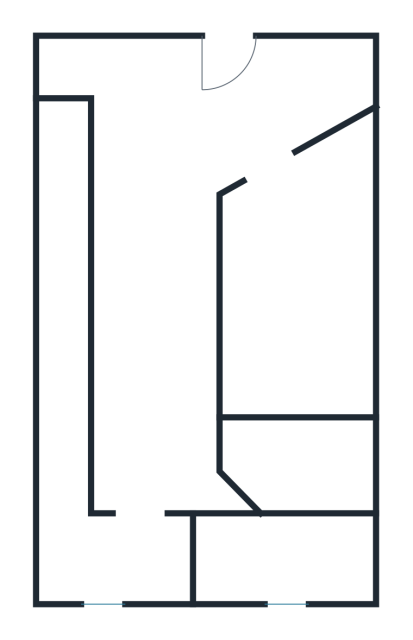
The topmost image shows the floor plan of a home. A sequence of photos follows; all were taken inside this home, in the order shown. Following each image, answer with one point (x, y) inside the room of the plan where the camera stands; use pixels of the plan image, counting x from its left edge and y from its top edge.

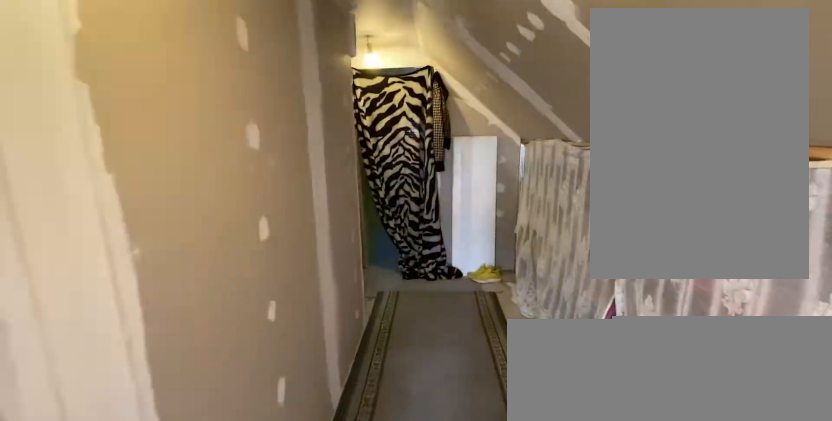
(155, 335)
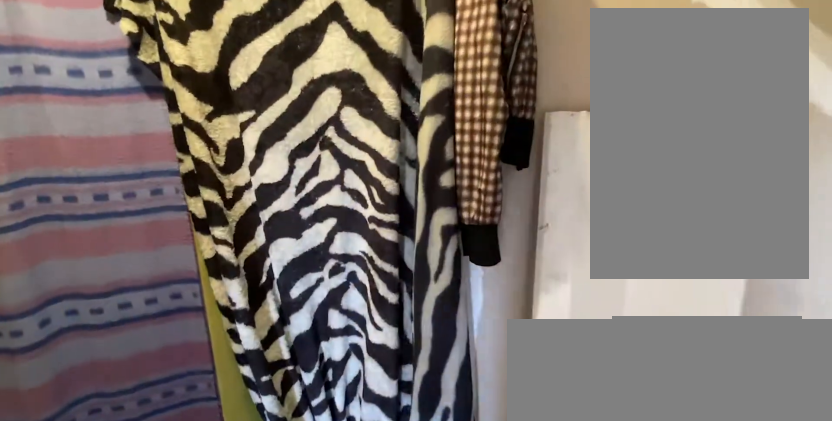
(155, 335)
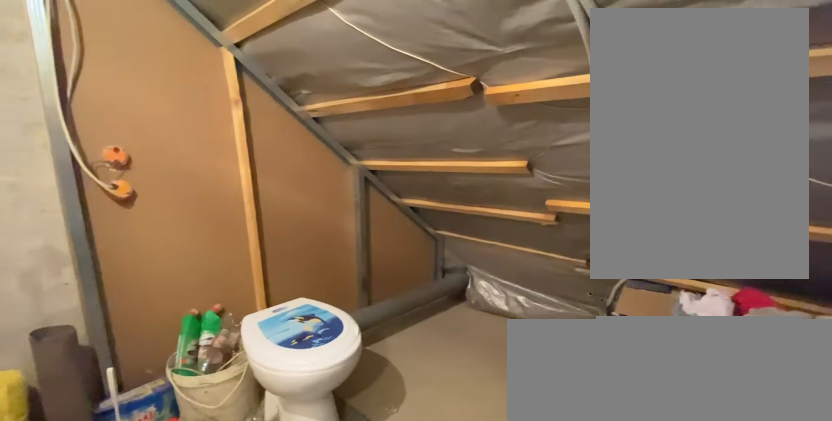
(300, 468)
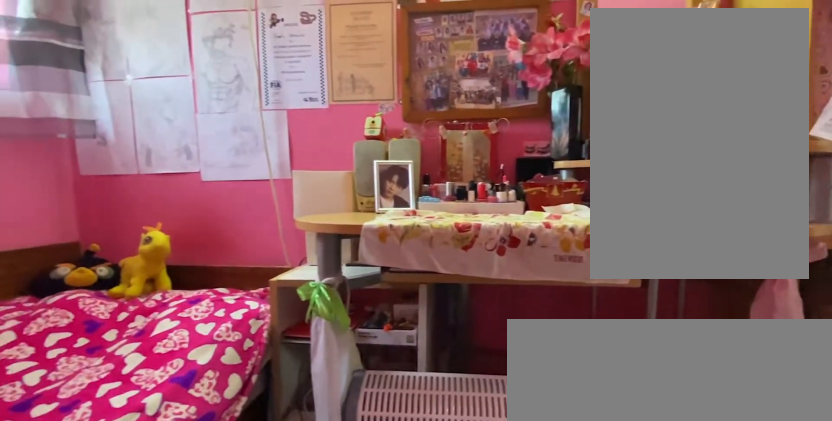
(280, 561)
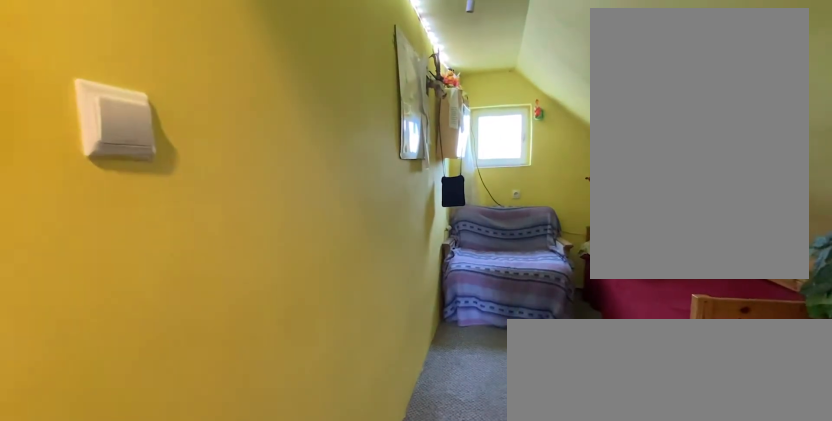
(109, 563)
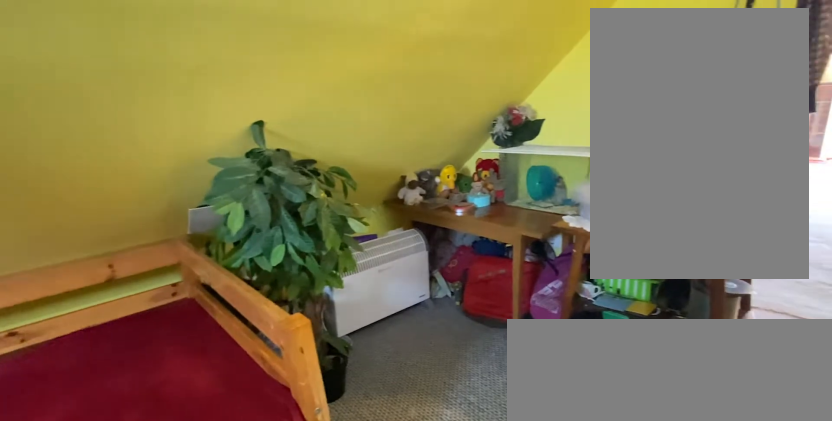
(108, 564)
